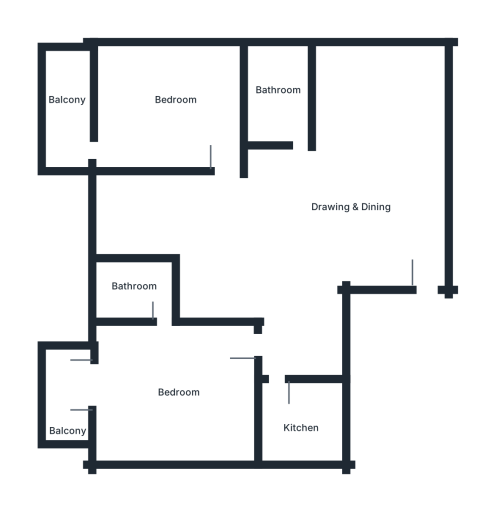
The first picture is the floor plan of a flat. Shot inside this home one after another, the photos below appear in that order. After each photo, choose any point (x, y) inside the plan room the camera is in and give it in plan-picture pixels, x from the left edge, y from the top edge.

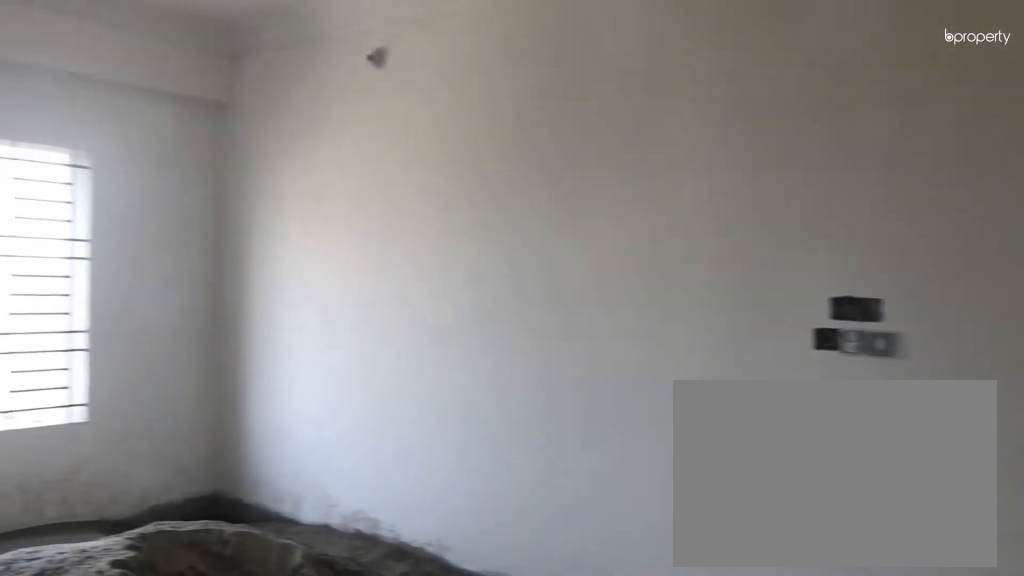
(392, 144)
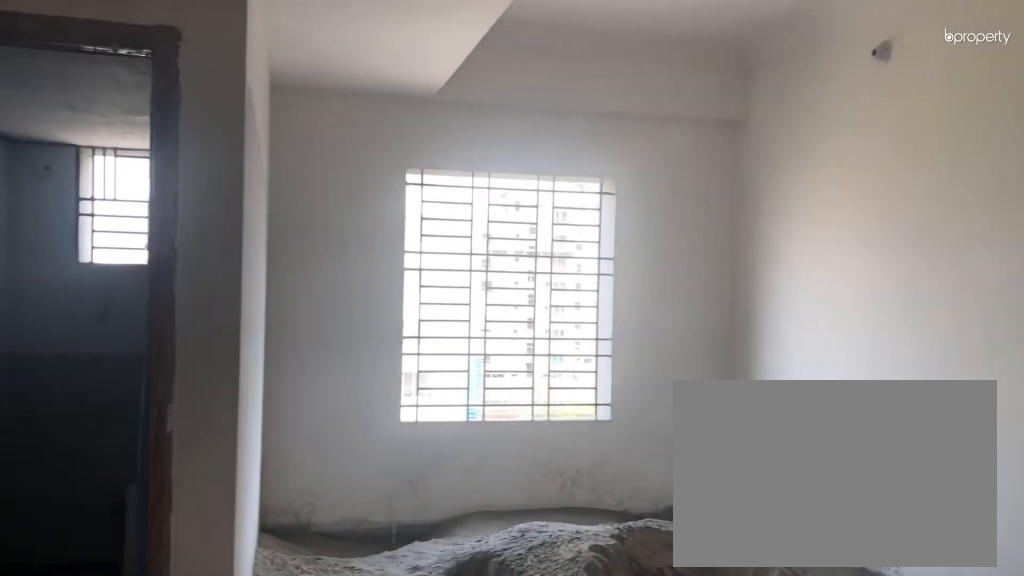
(392, 144)
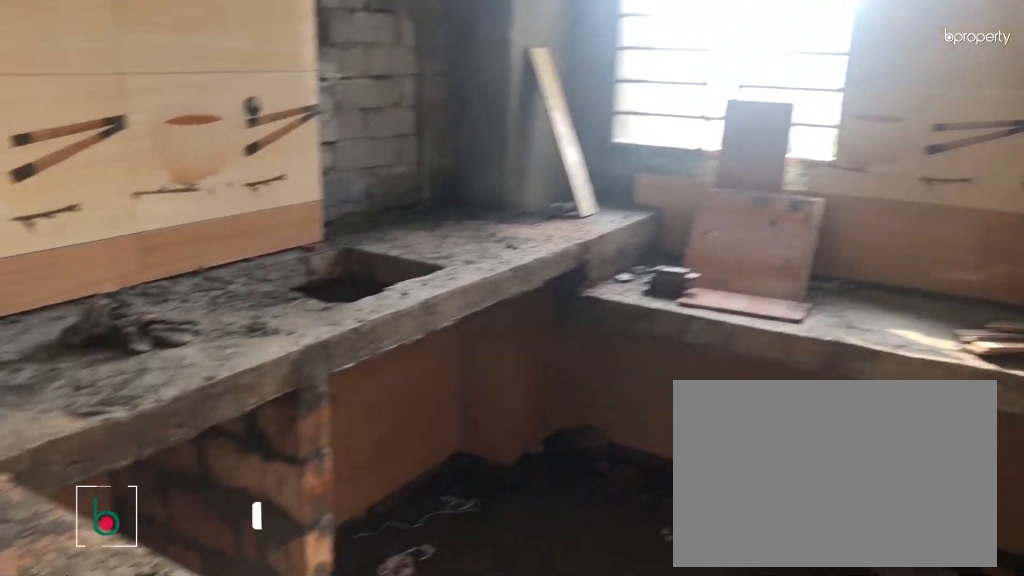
(301, 419)
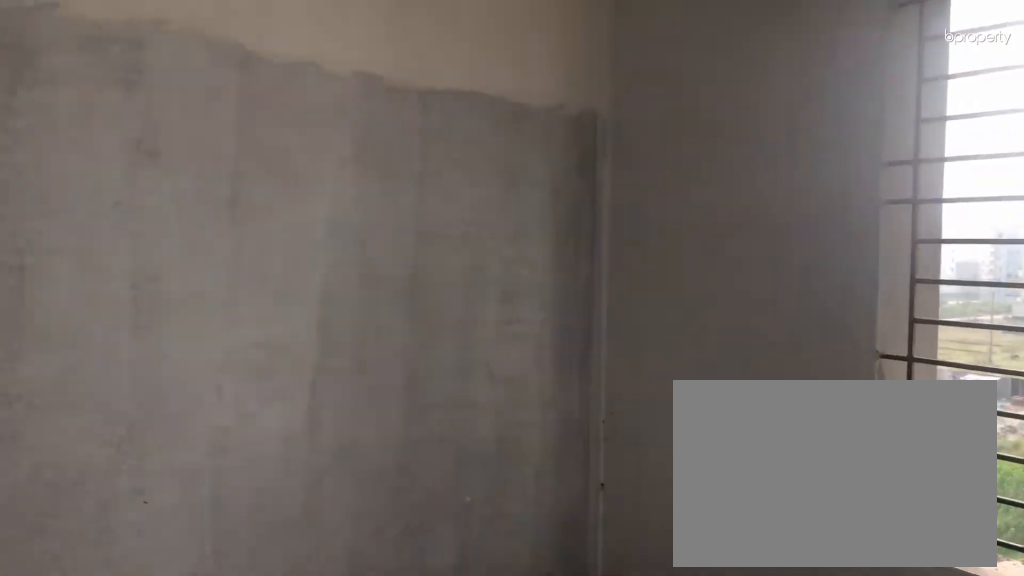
(174, 402)
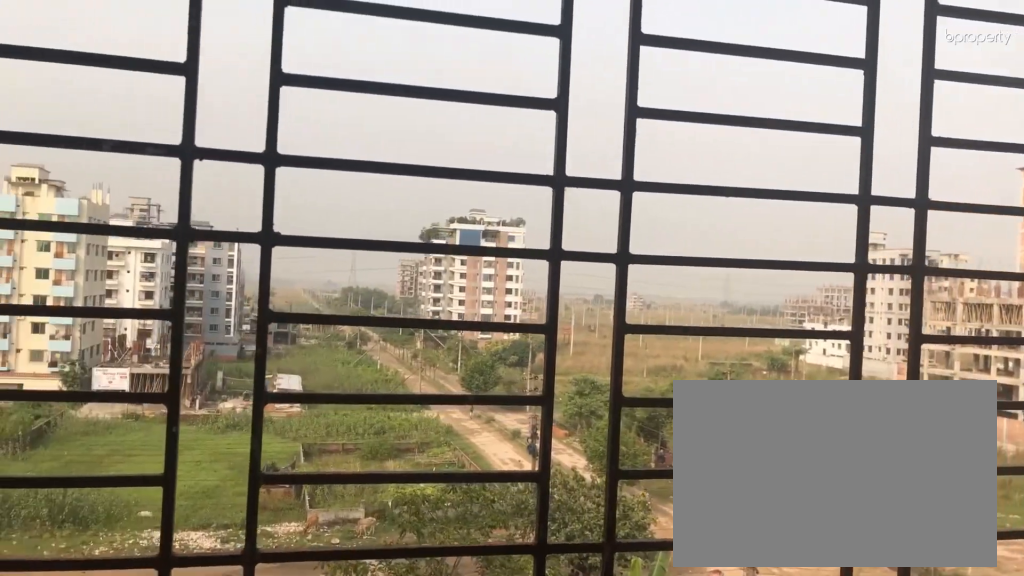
(65, 108)
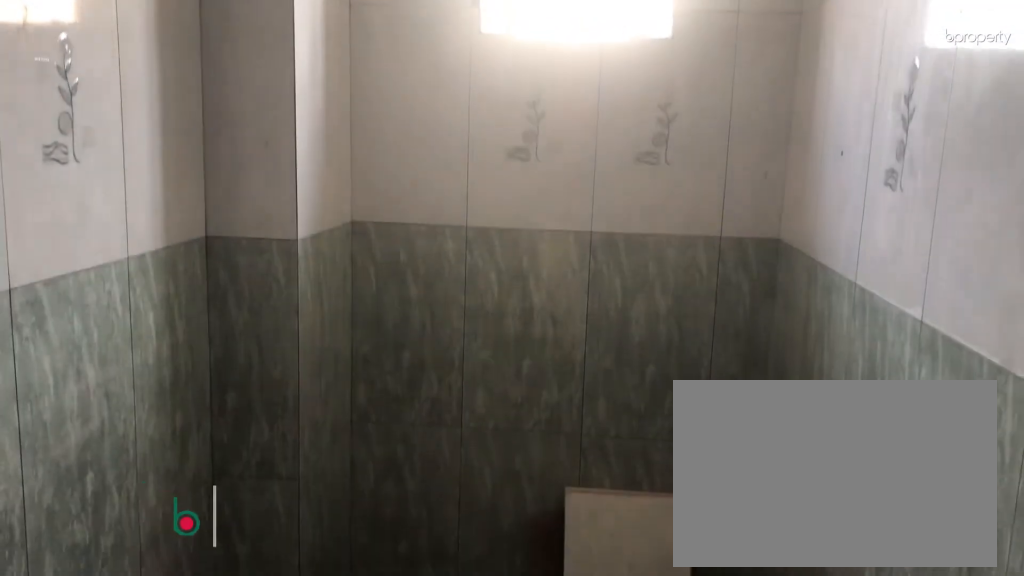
(275, 93)
